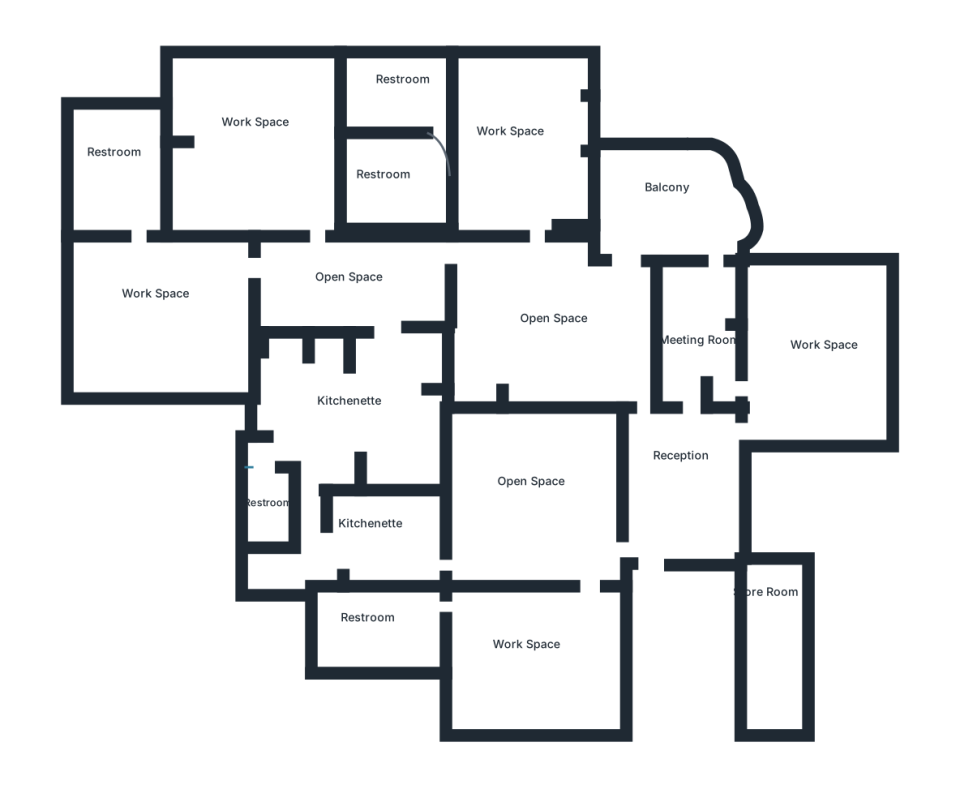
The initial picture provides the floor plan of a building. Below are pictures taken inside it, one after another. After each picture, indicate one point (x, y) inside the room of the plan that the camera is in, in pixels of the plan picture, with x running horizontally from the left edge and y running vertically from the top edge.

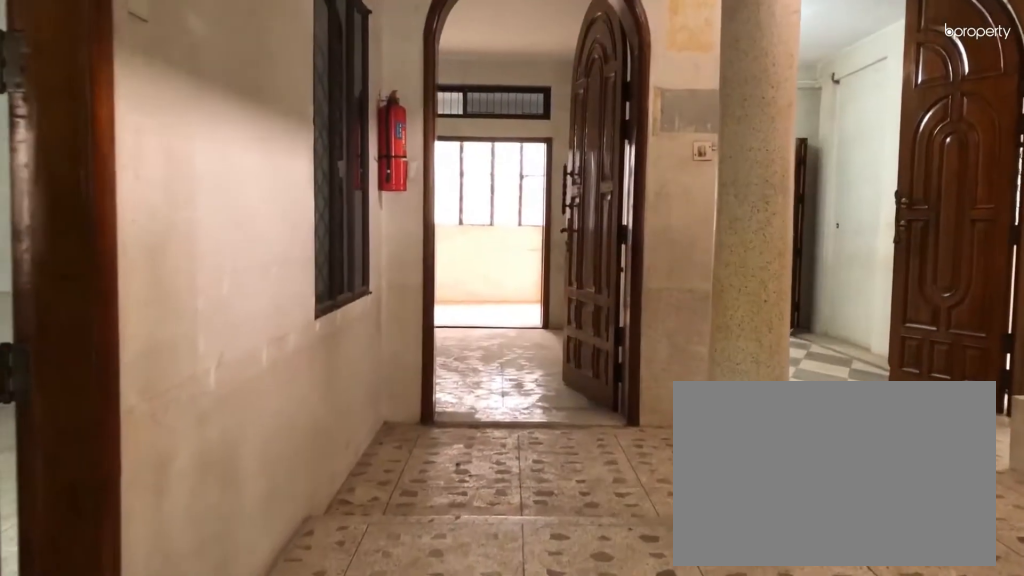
(688, 472)
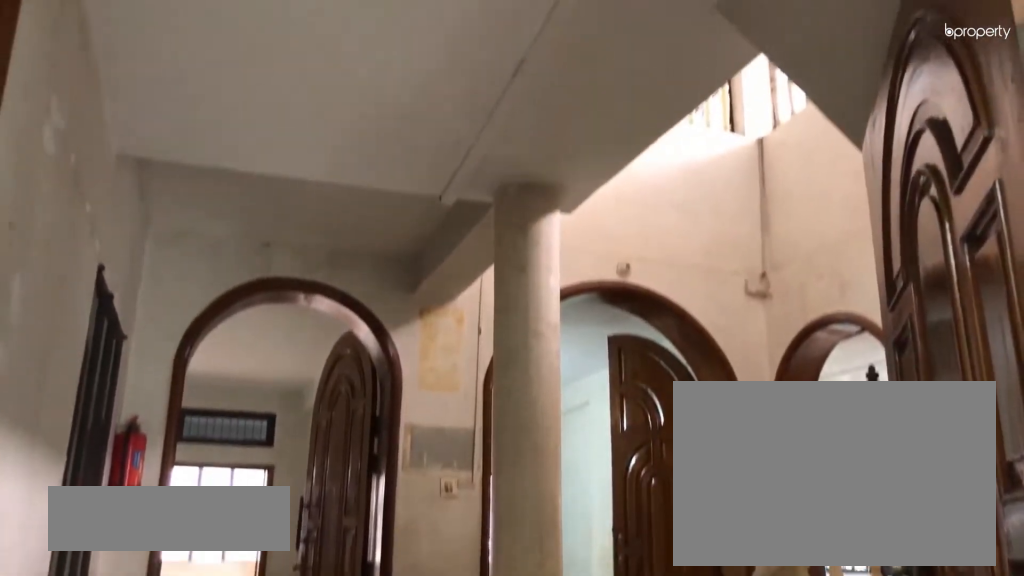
(688, 472)
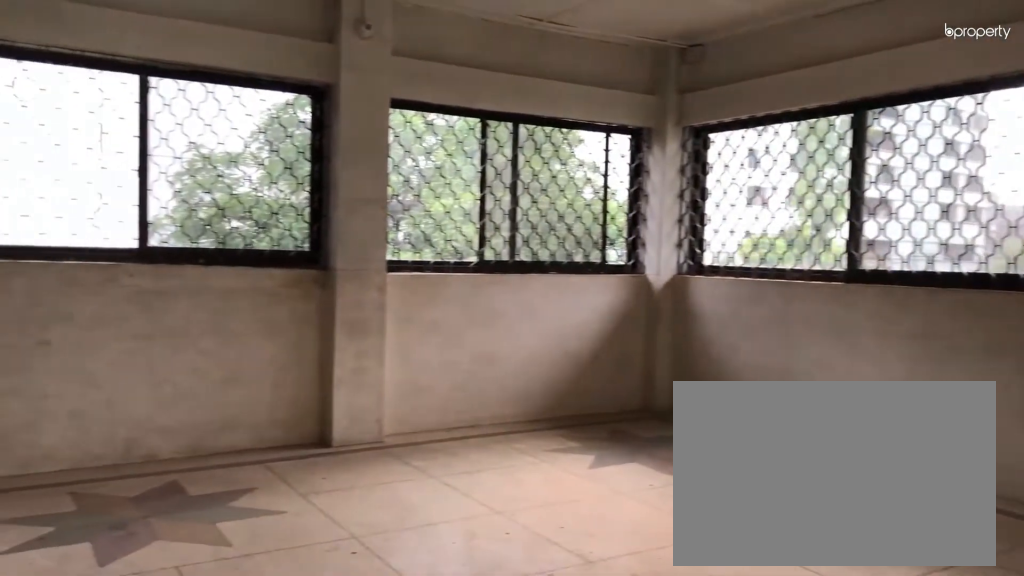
(829, 359)
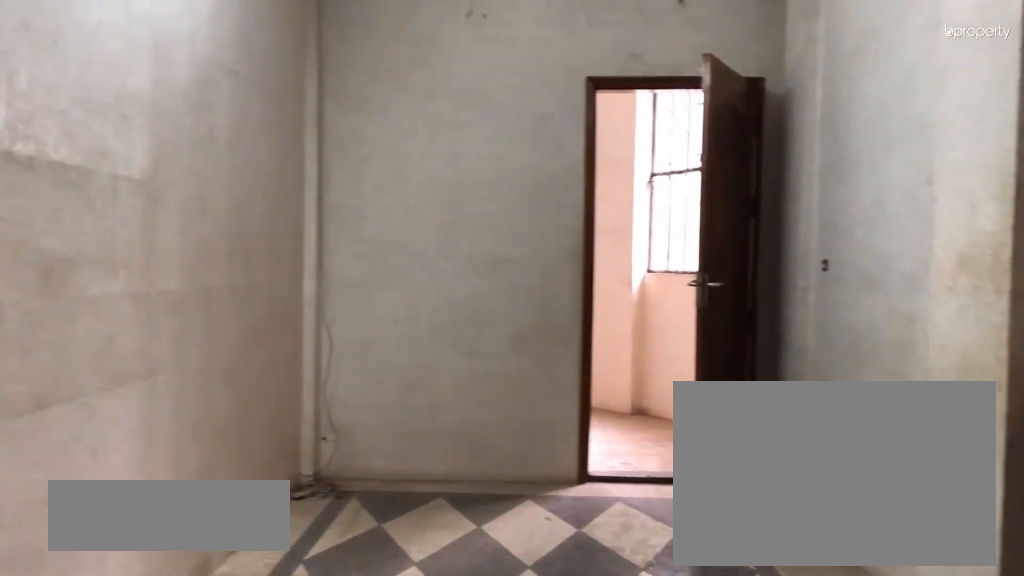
(707, 331)
